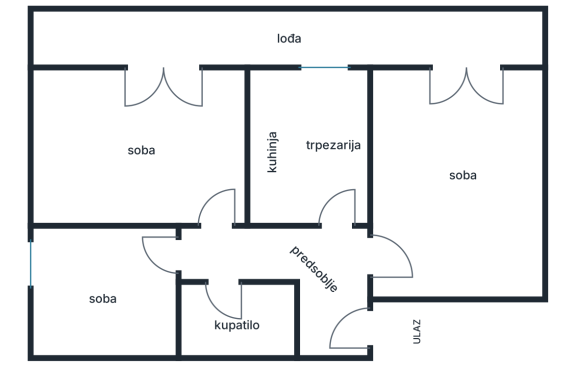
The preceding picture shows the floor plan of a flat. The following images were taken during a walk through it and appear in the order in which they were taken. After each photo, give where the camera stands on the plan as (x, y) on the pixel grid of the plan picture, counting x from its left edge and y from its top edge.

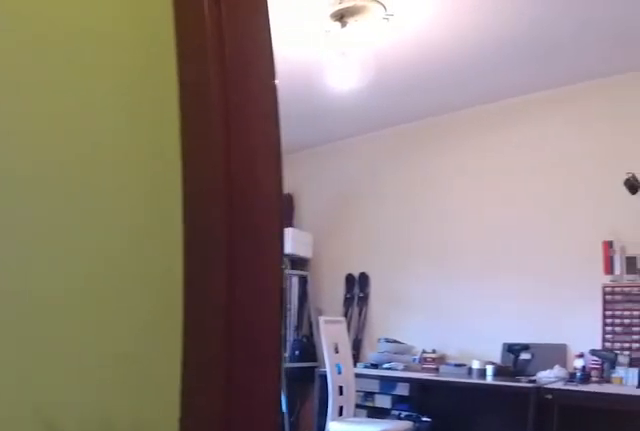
(338, 266)
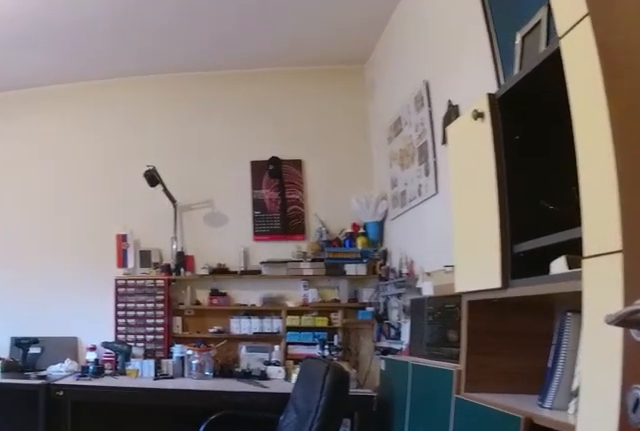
(363, 254)
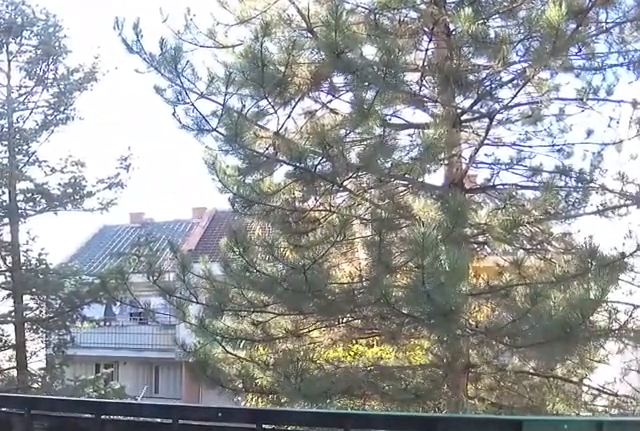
(472, 75)
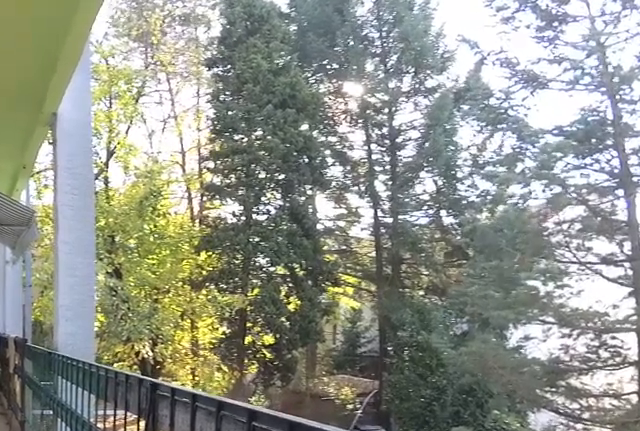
(481, 41)
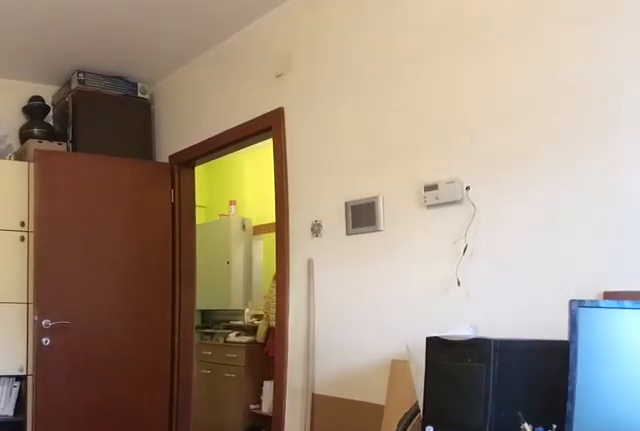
(458, 89)
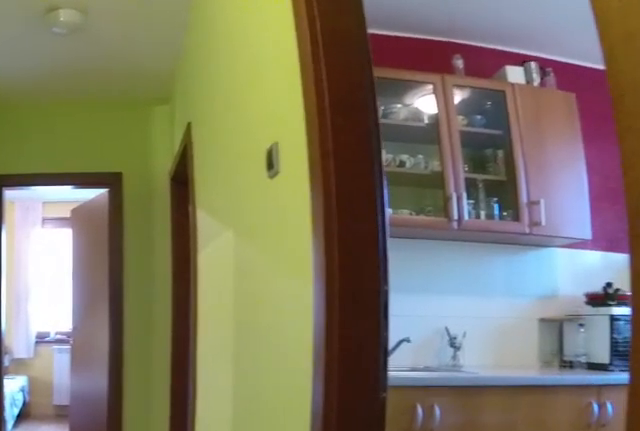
(366, 245)
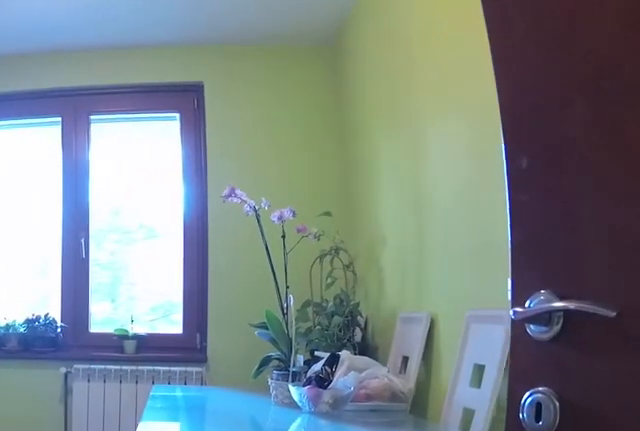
(353, 256)
